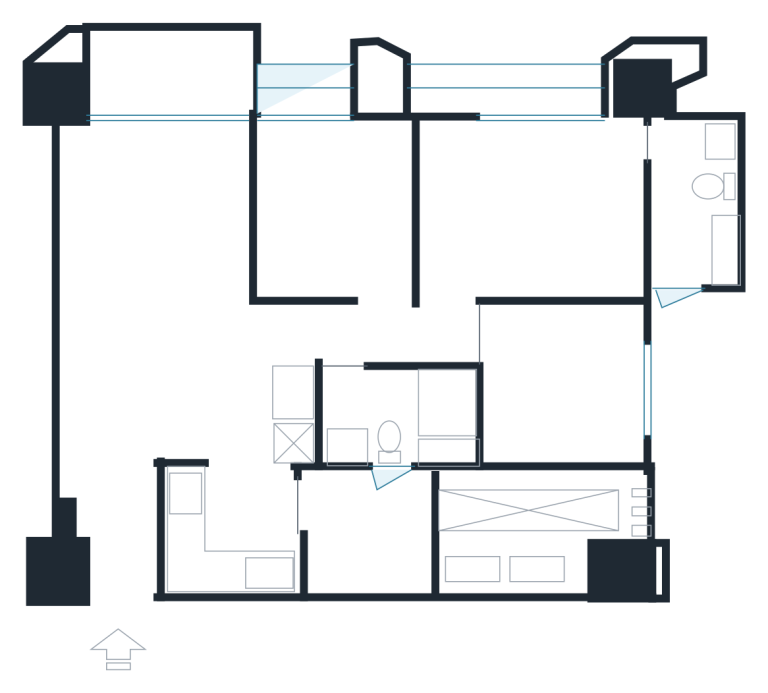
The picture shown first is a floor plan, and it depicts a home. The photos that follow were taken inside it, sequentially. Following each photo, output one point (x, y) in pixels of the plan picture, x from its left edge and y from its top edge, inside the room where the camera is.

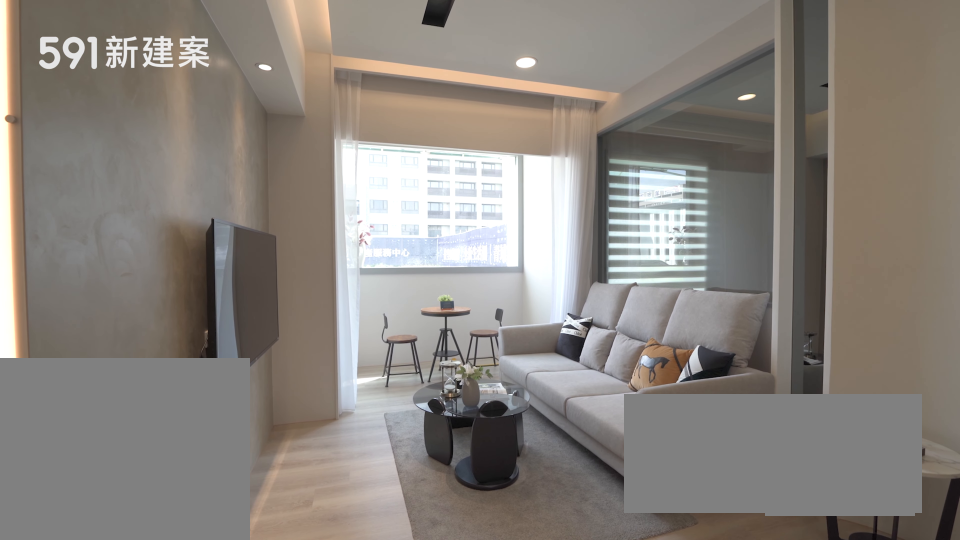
(153, 245)
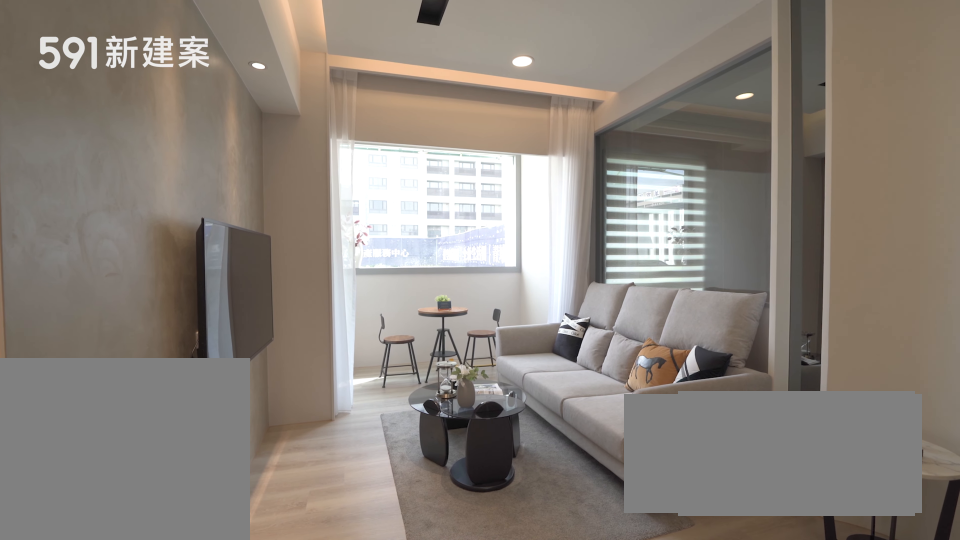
(153, 245)
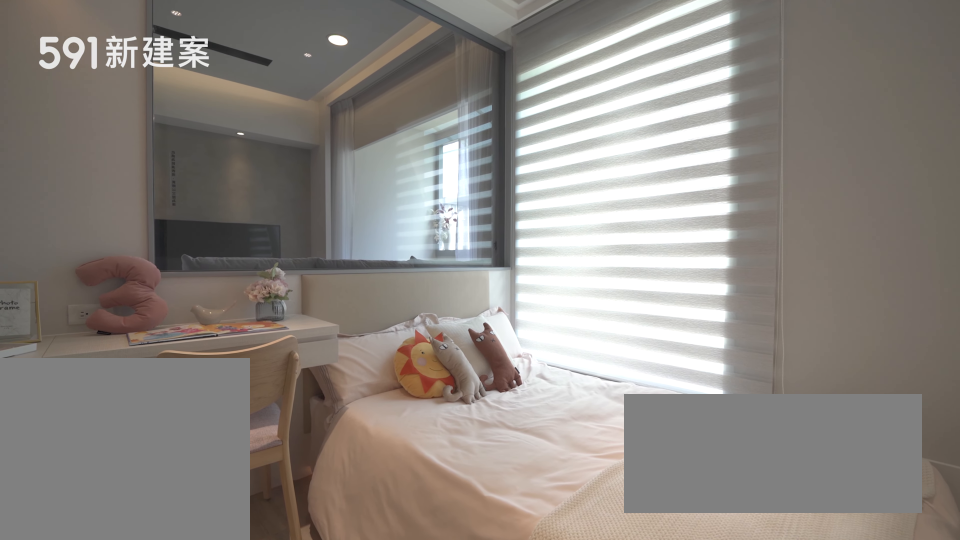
(332, 206)
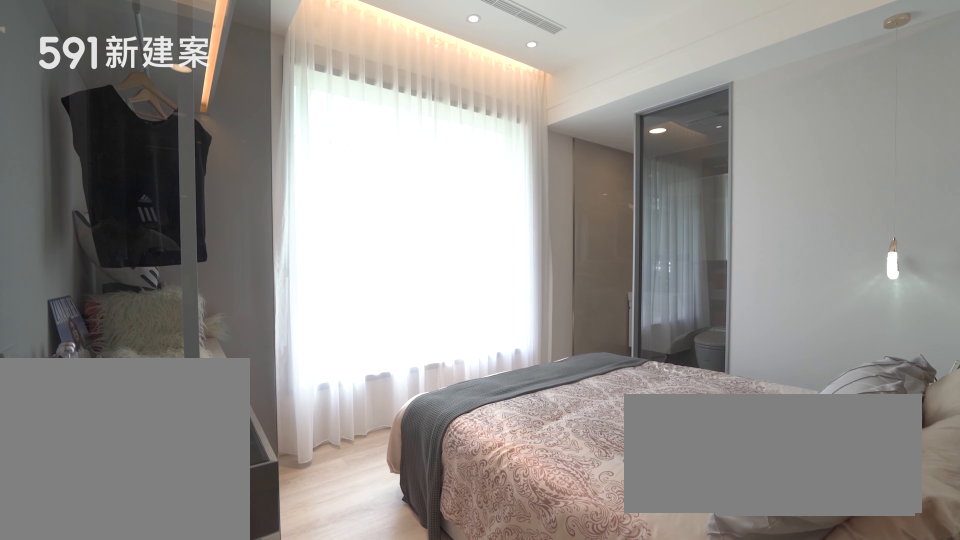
(533, 207)
